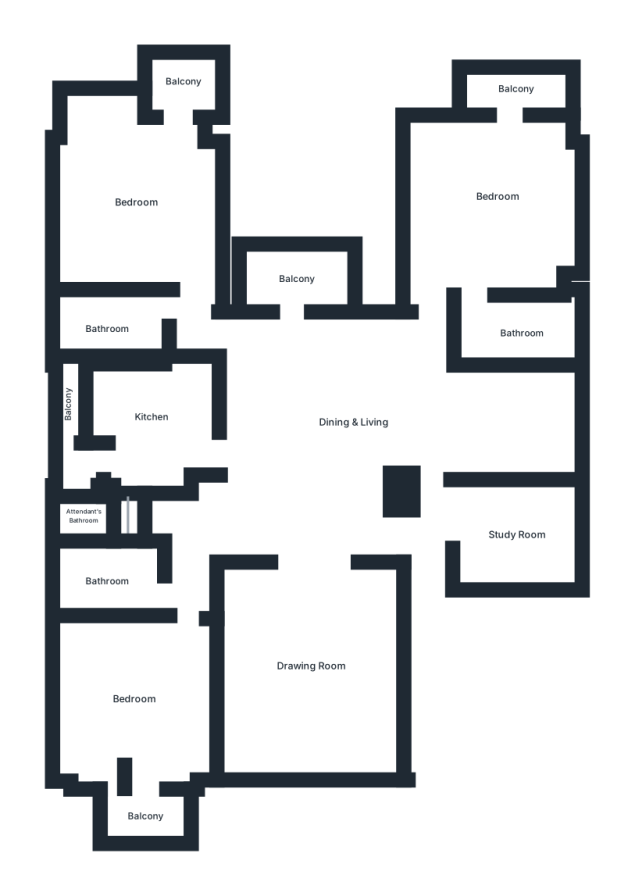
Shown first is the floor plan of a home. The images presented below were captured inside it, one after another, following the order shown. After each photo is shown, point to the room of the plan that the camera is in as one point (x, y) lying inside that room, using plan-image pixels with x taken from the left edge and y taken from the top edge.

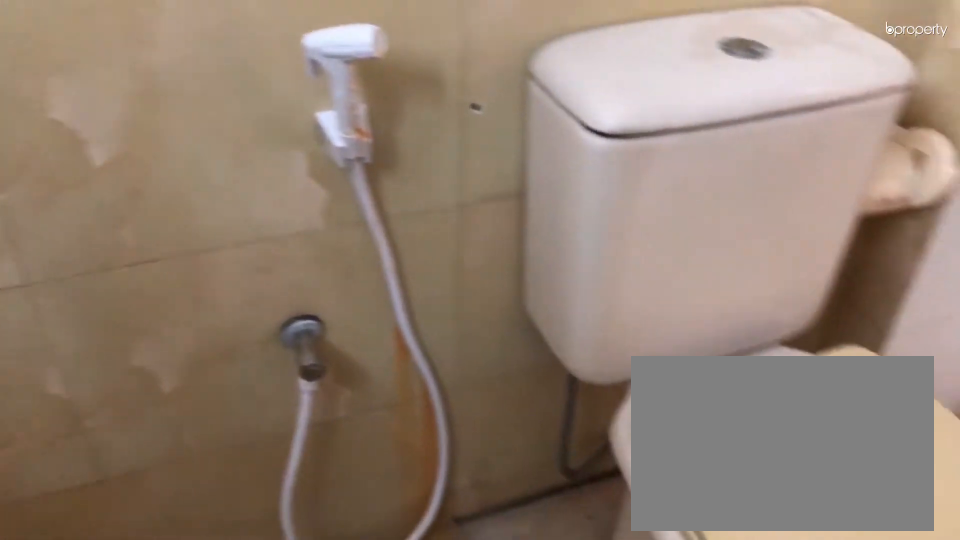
(110, 577)
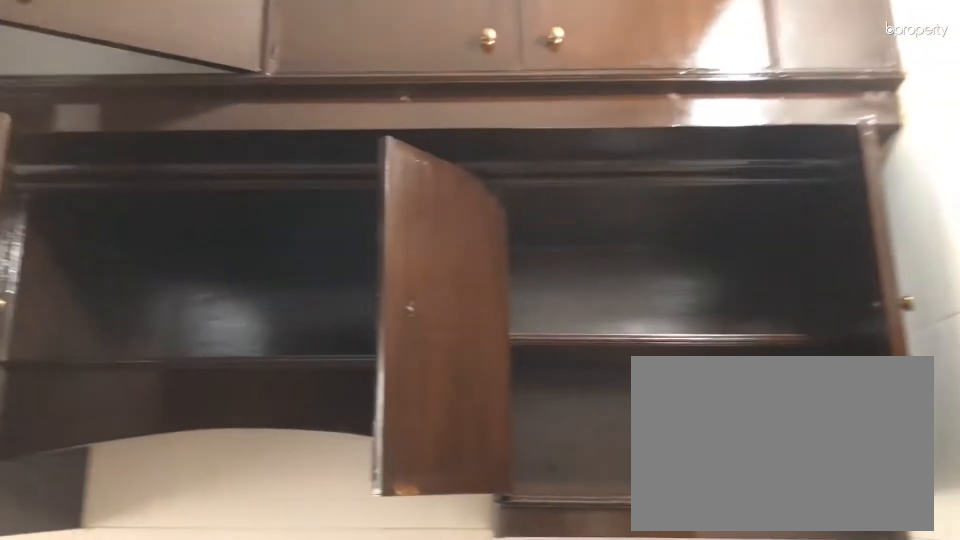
(153, 425)
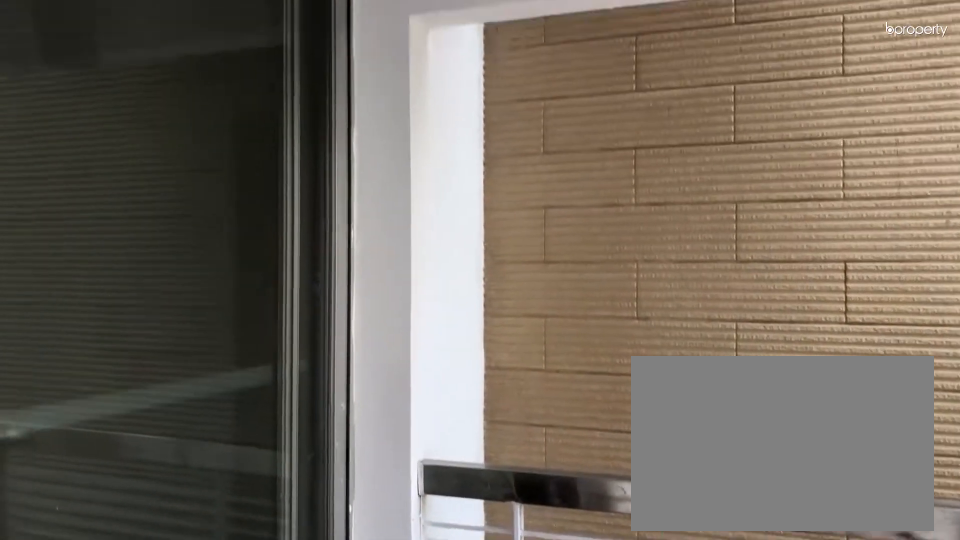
(288, 271)
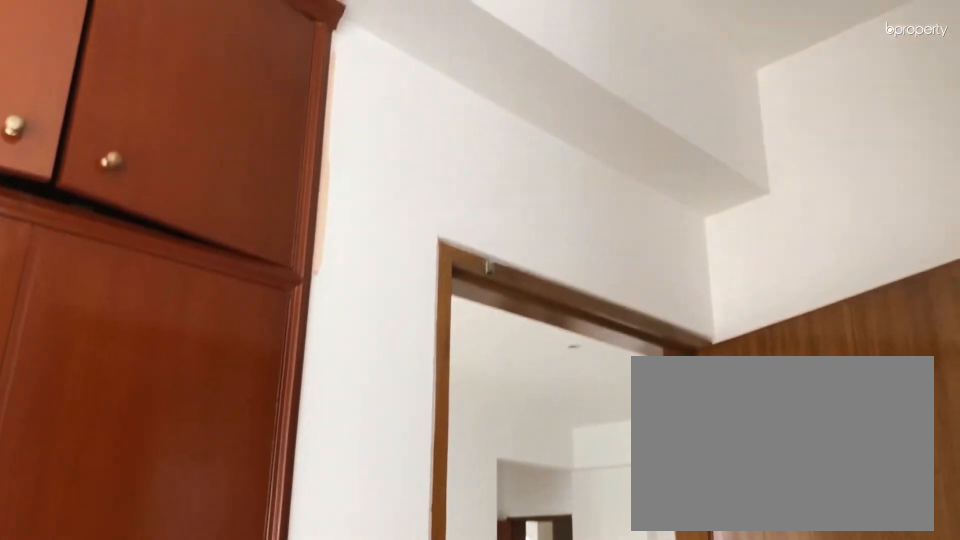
(133, 207)
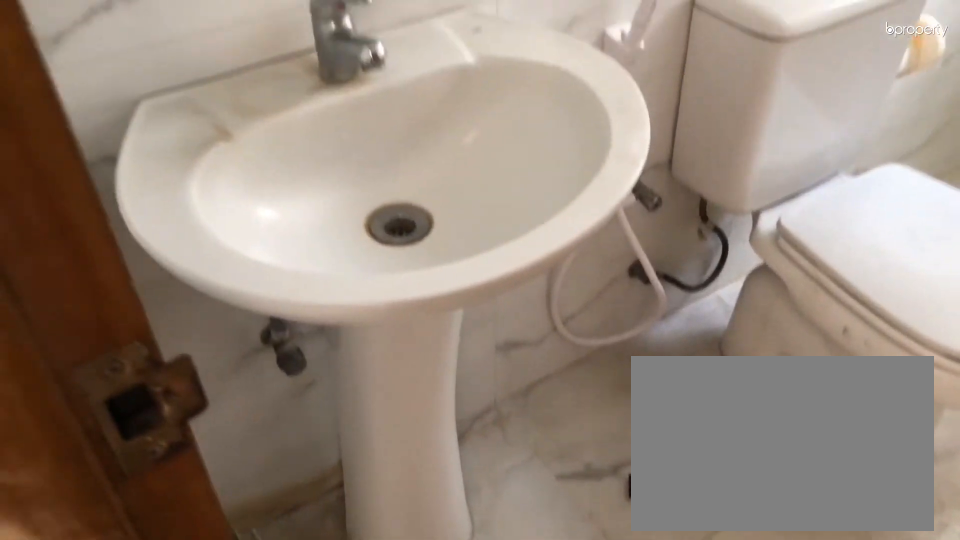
(112, 322)
